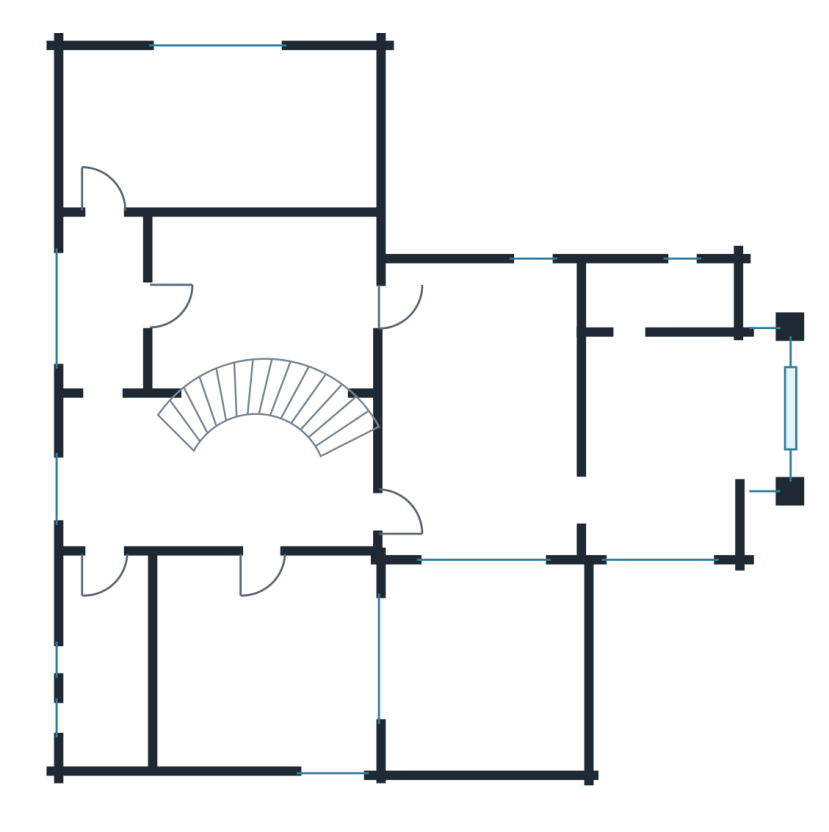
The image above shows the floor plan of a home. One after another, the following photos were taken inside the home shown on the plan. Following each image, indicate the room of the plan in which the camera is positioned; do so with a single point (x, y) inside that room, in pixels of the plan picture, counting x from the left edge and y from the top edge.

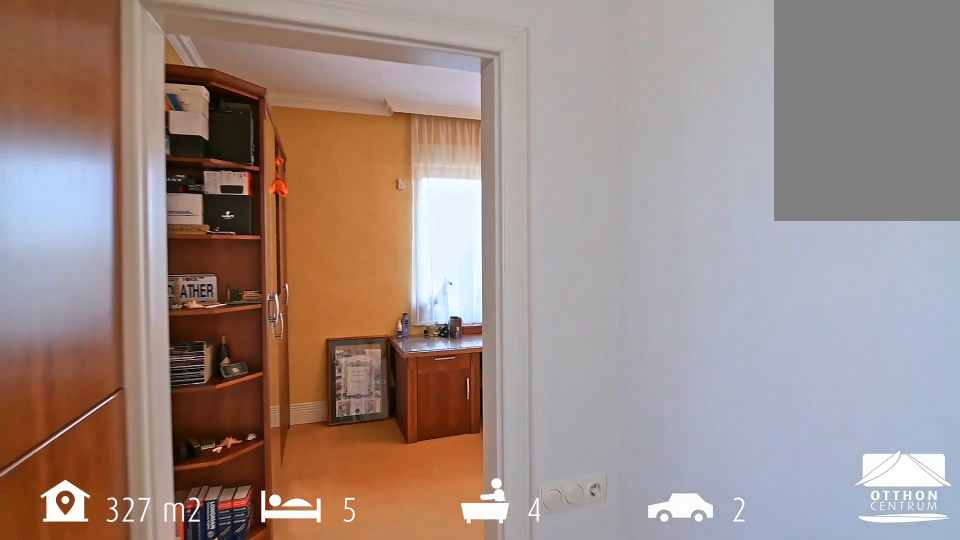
(103, 303)
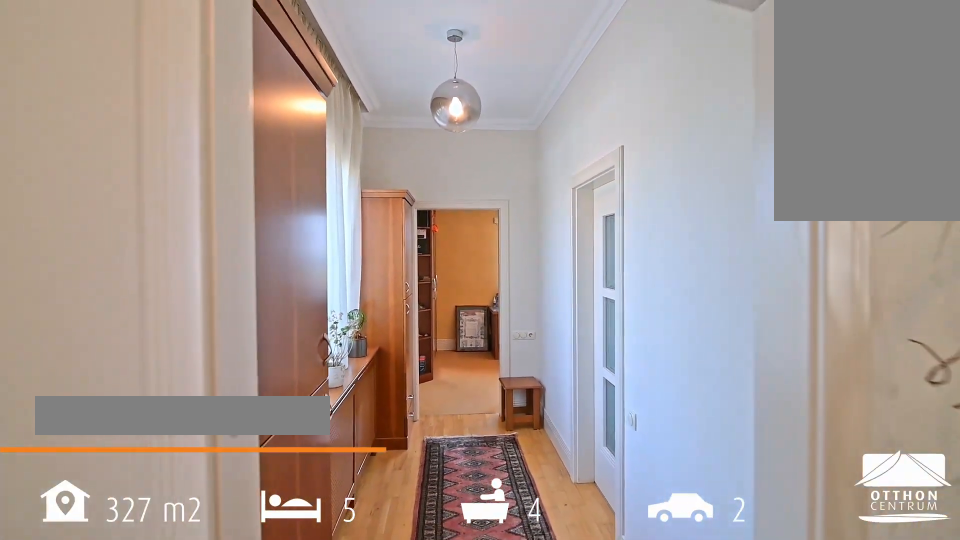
(117, 475)
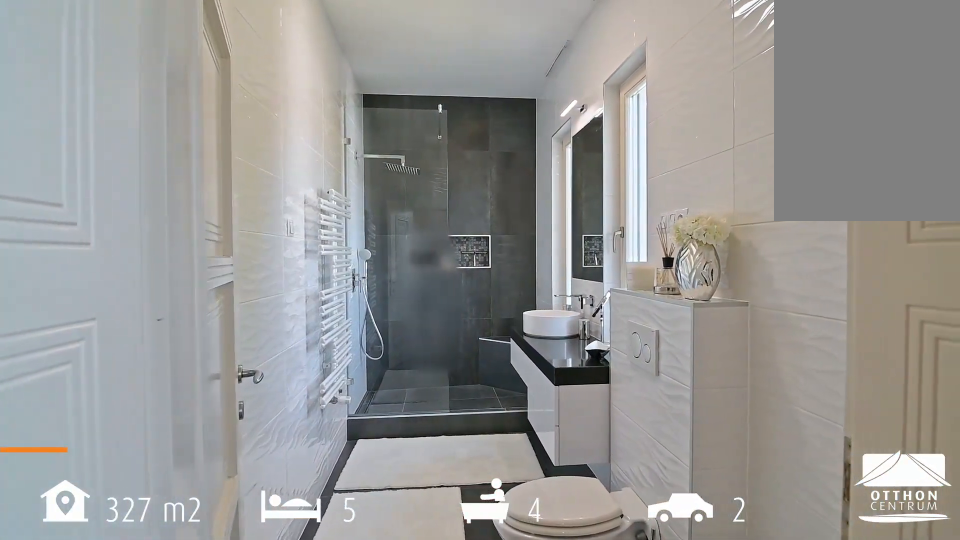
(110, 667)
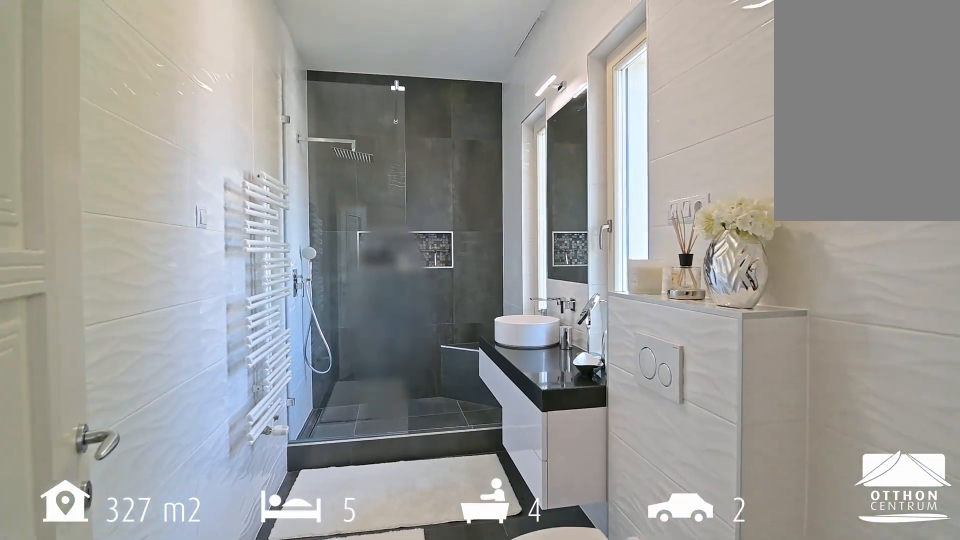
(110, 668)
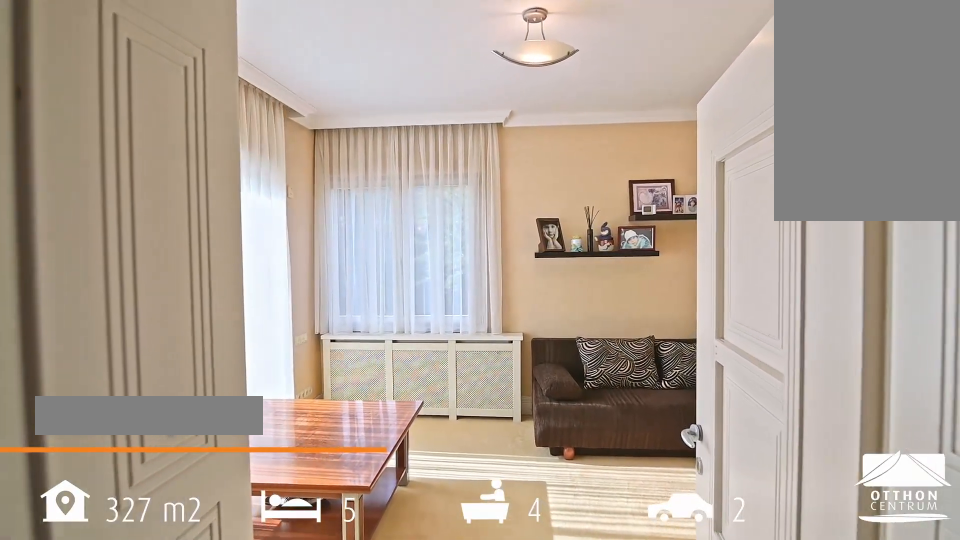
(261, 668)
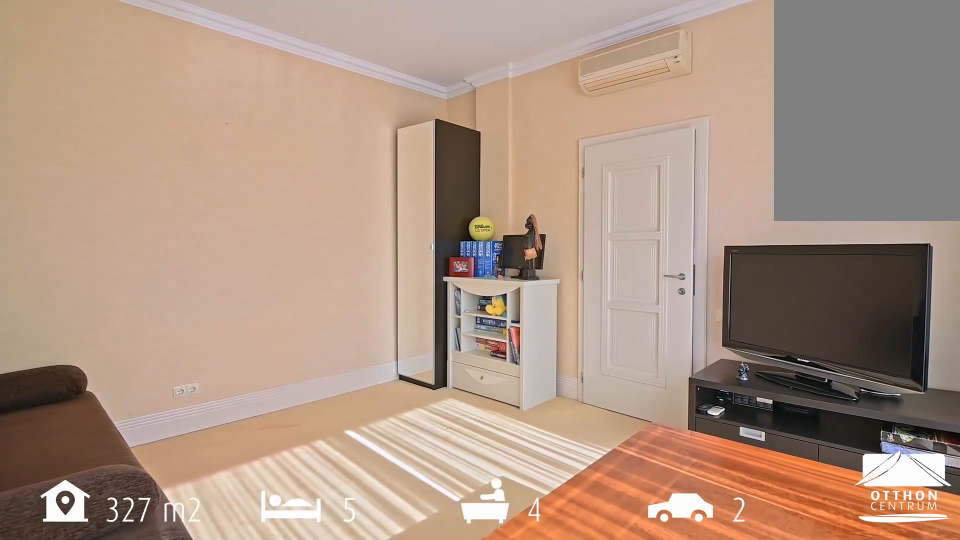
(261, 668)
